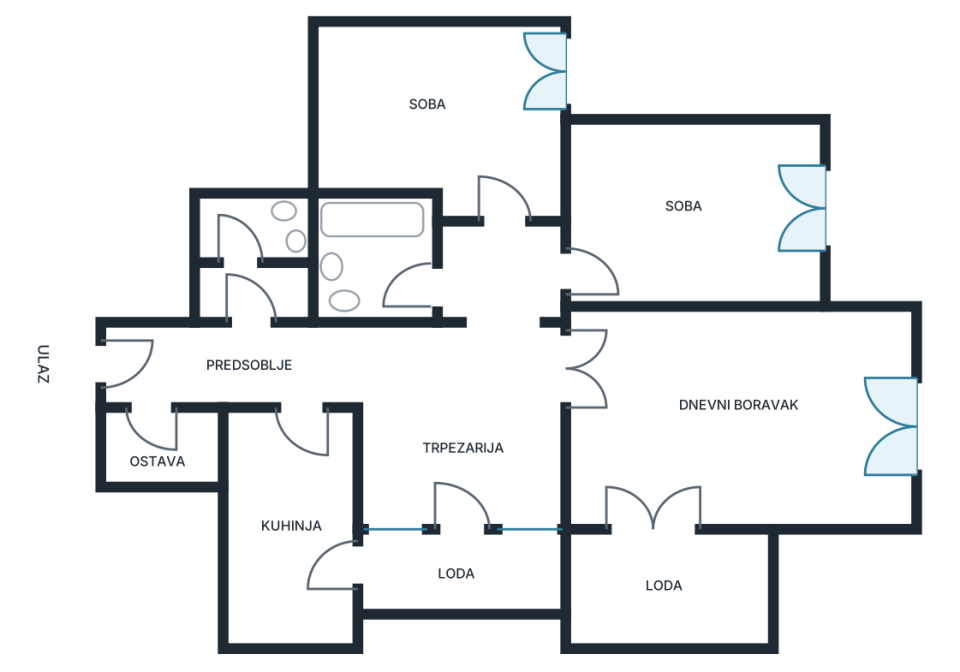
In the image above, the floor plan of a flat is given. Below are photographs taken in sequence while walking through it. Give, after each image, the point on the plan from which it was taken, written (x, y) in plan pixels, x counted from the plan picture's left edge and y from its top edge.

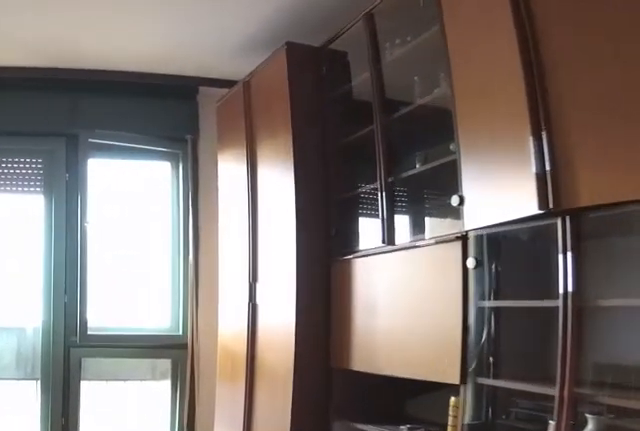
(646, 389)
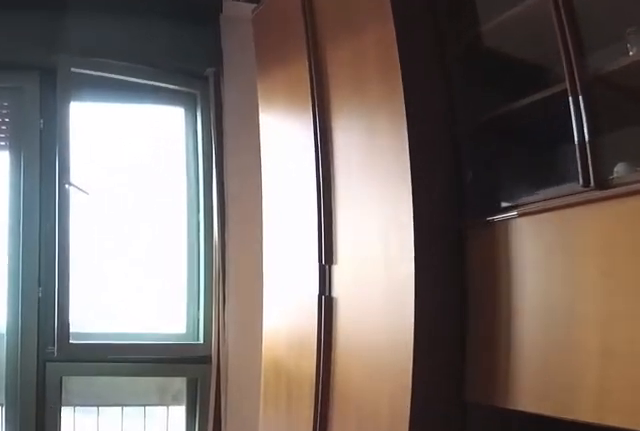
(700, 400)
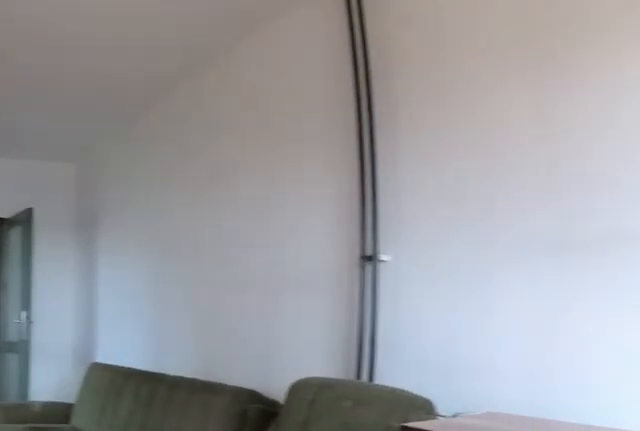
(876, 439)
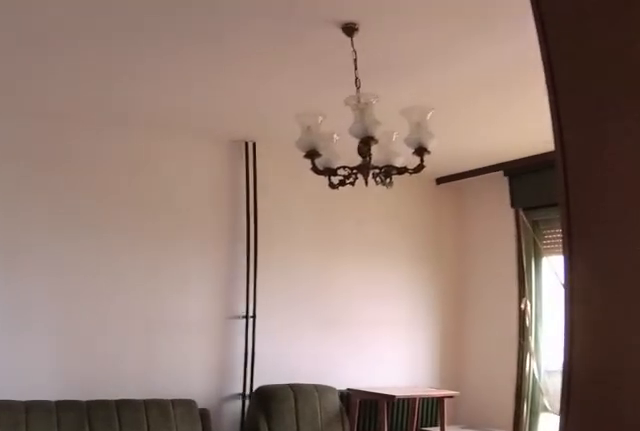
(669, 582)
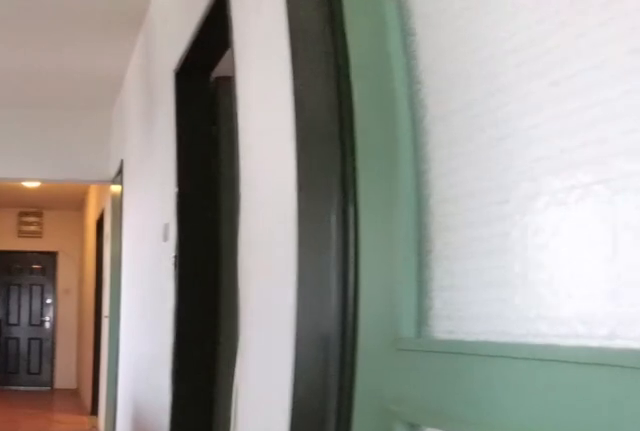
(627, 383)
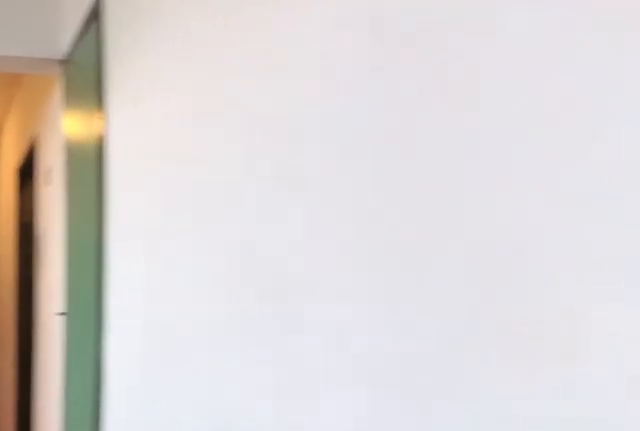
(521, 384)
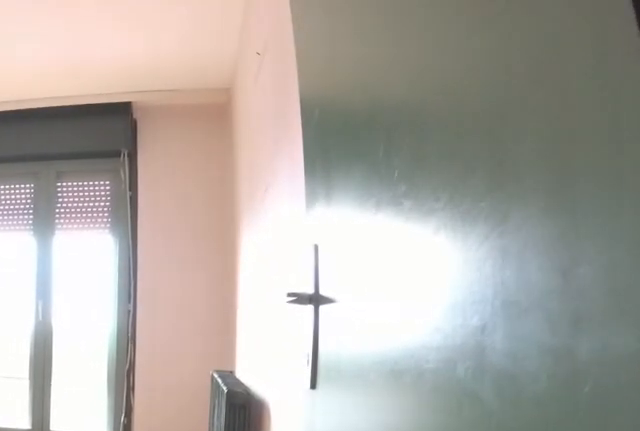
(522, 283)
